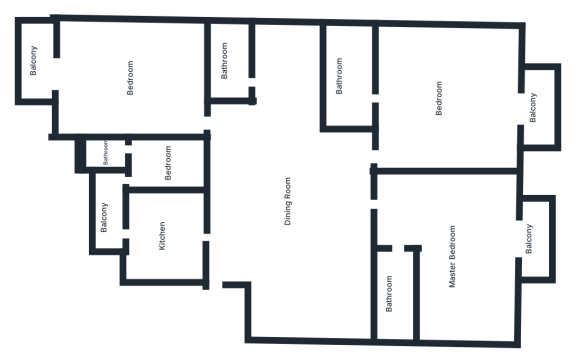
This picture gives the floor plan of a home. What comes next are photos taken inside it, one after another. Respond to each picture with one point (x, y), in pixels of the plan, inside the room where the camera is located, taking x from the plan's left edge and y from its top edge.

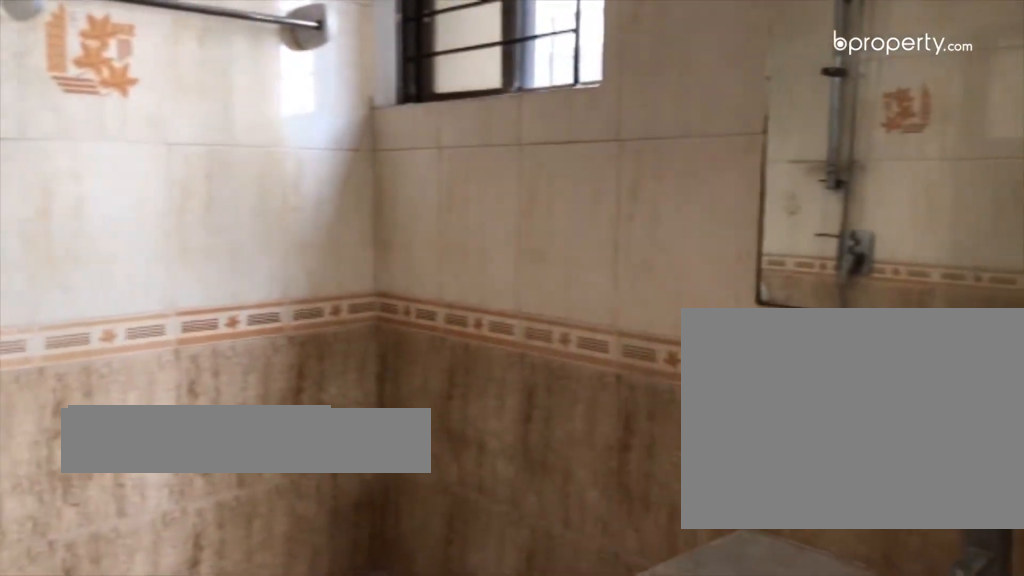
(352, 76)
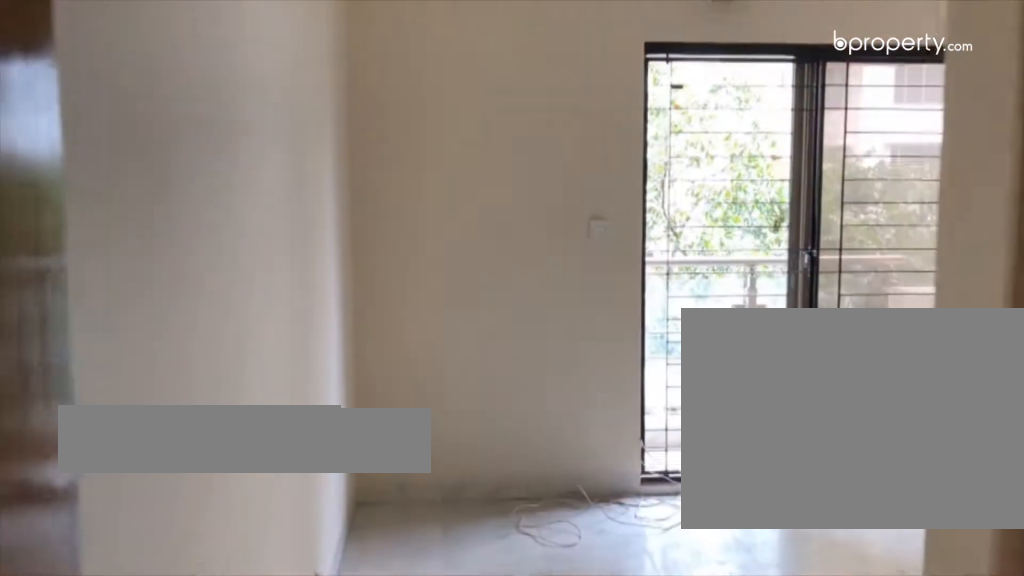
(381, 212)
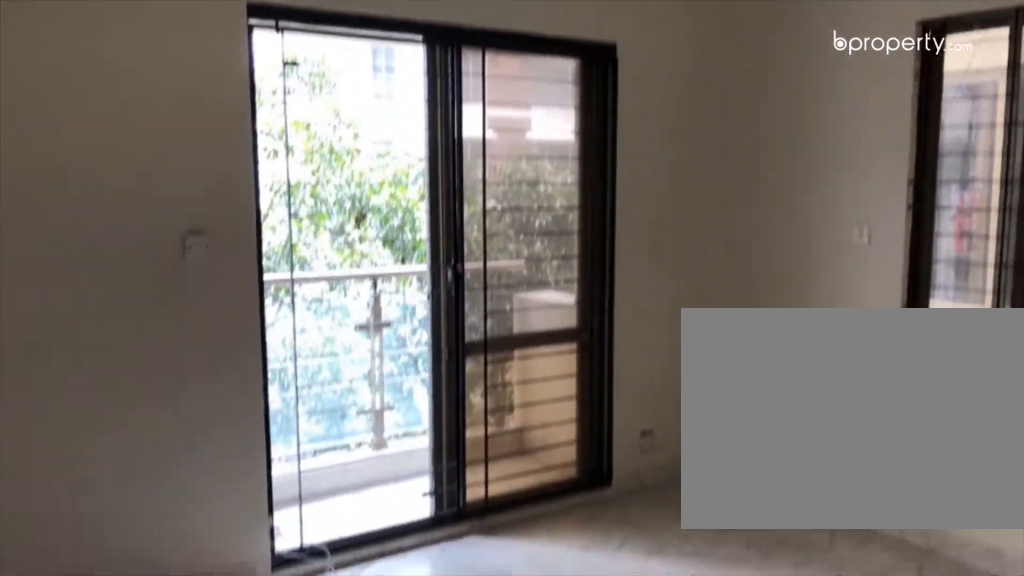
(455, 231)
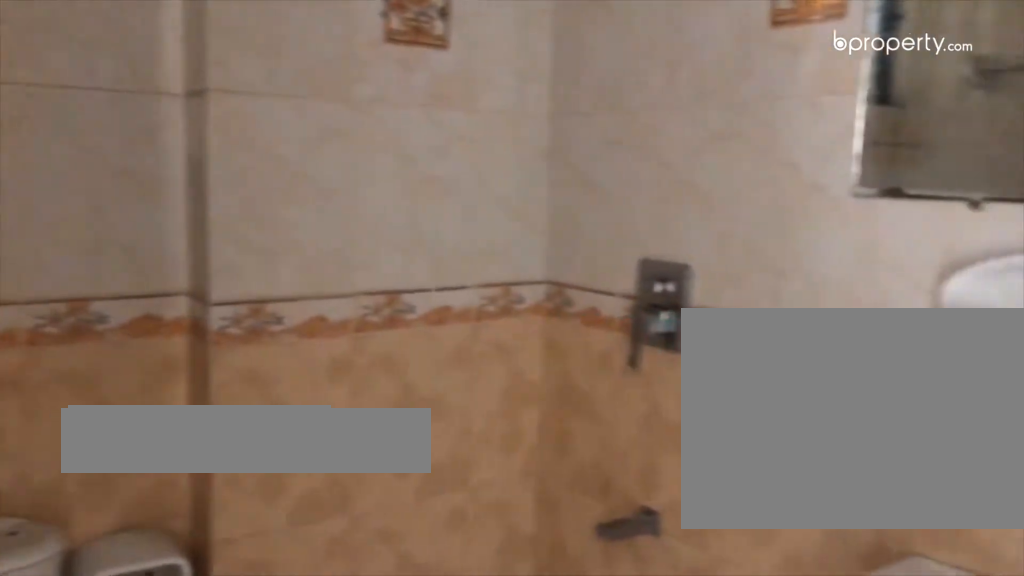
(395, 286)
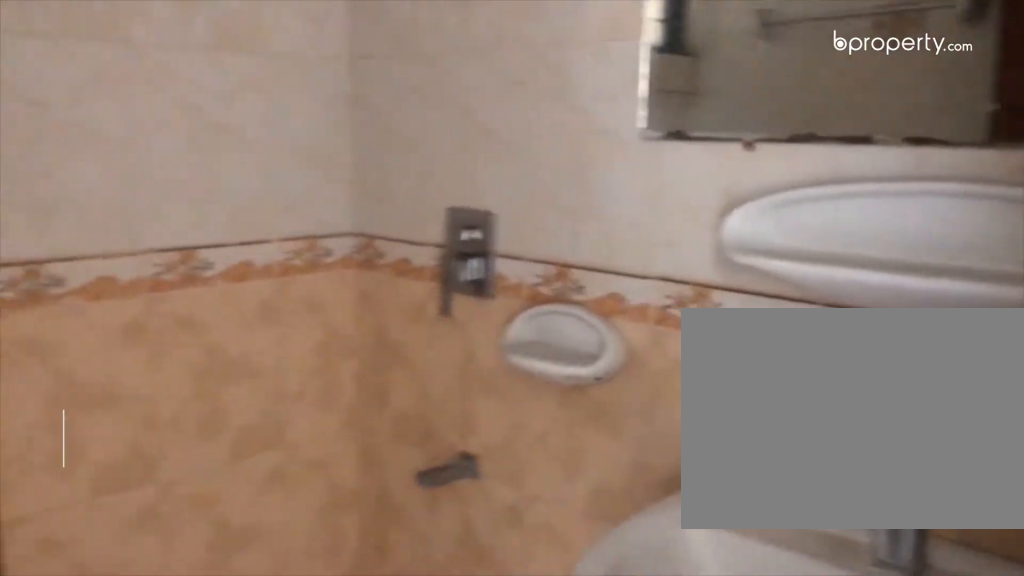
(395, 286)
